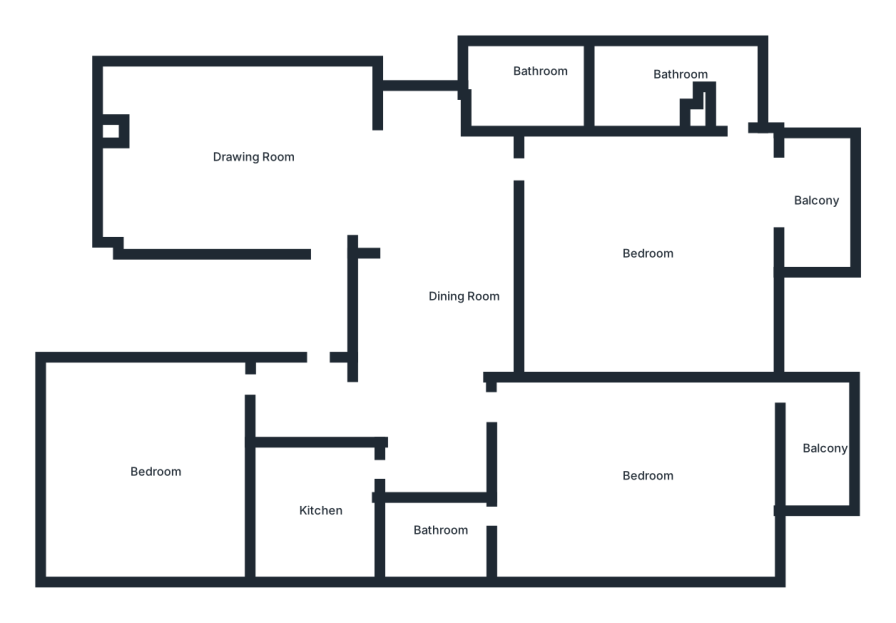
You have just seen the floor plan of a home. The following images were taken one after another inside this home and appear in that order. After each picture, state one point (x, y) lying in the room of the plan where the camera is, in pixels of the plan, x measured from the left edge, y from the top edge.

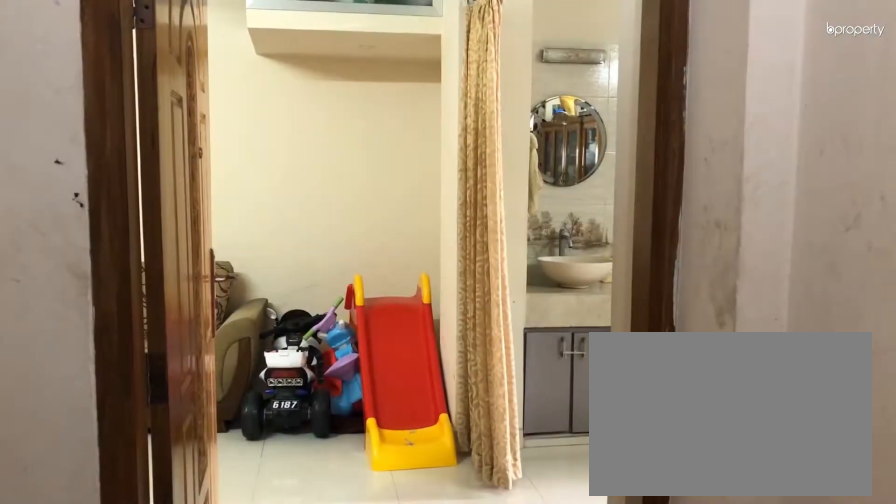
(308, 206)
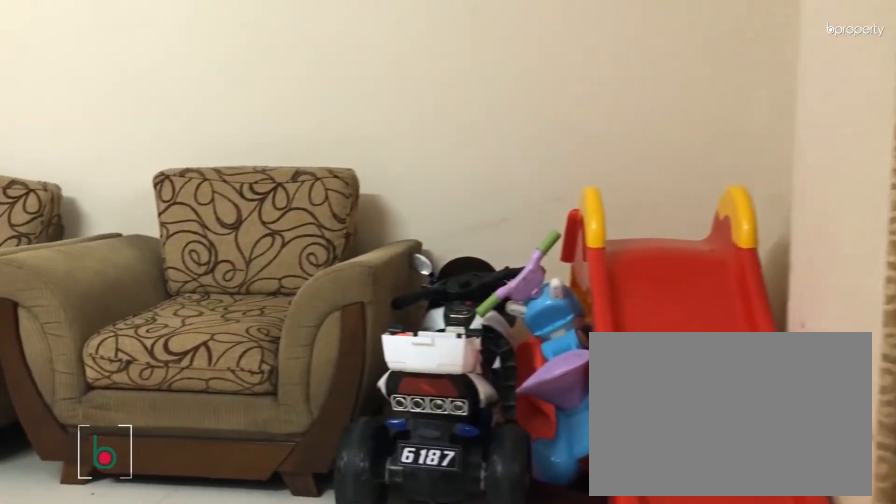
(308, 206)
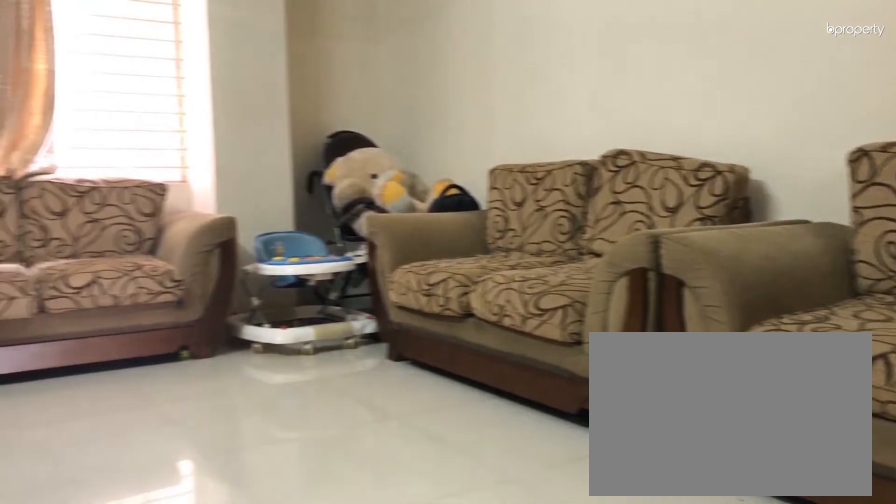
(207, 144)
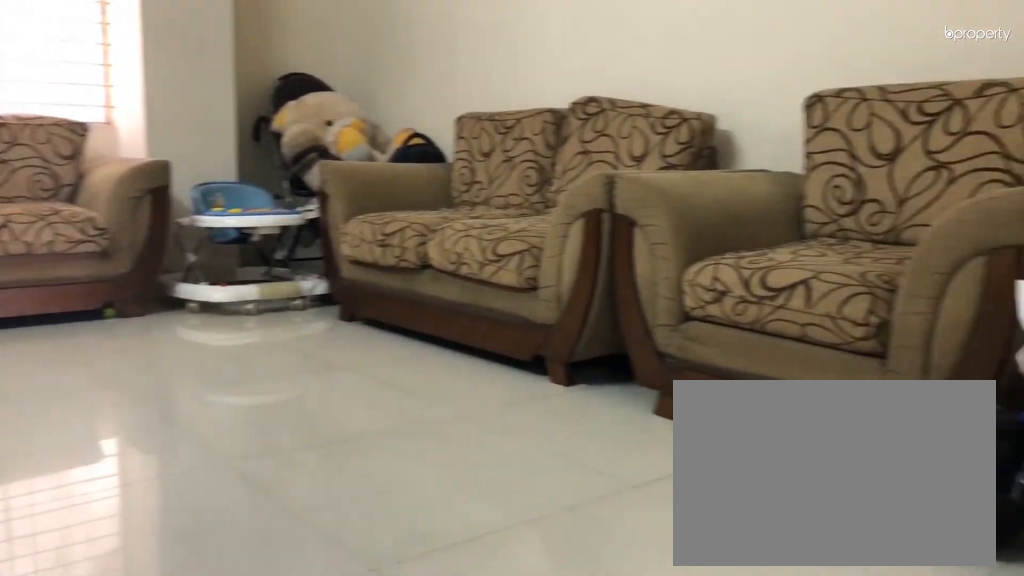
(207, 144)
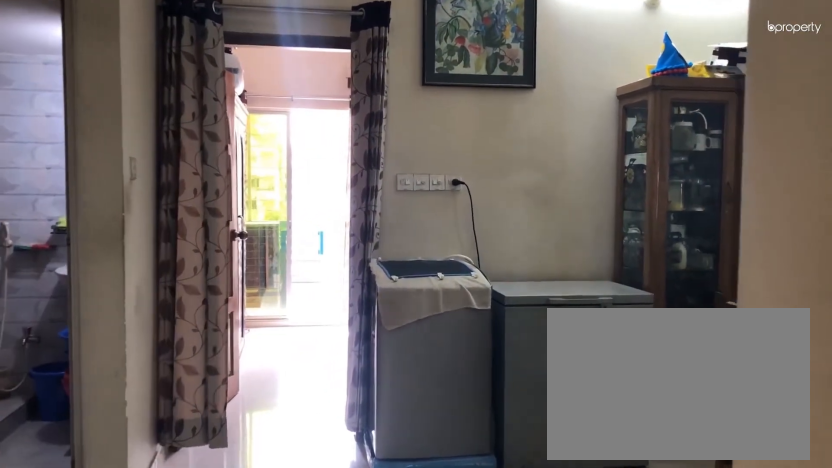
(429, 252)
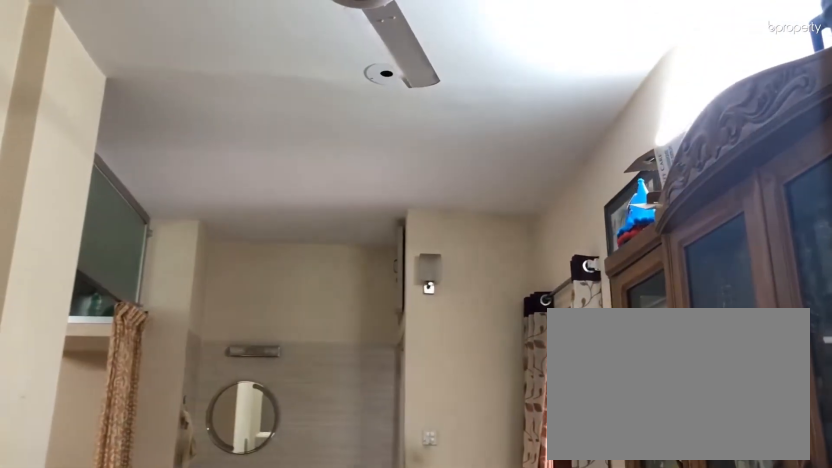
(476, 312)
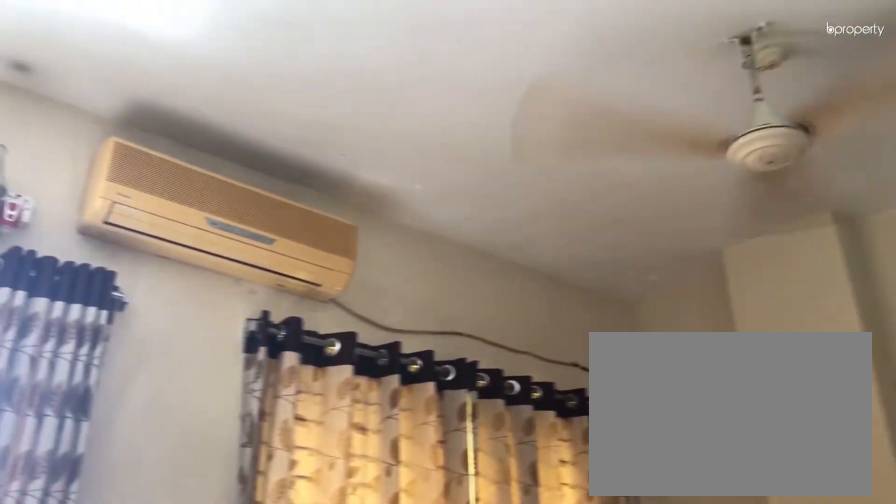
(659, 259)
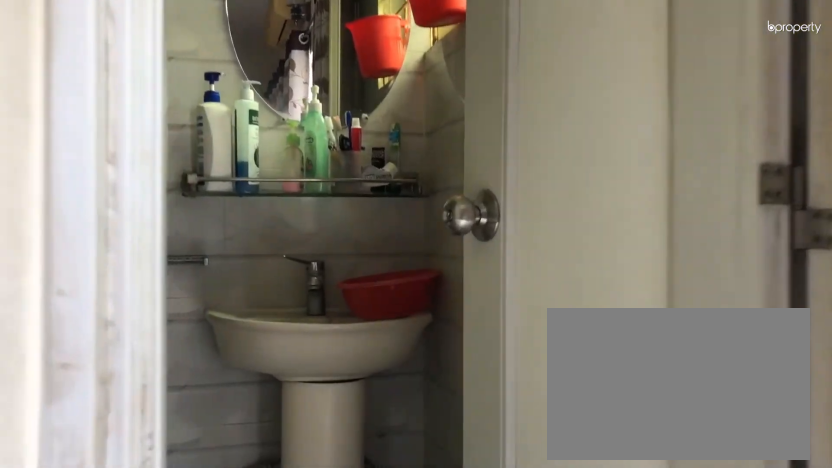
(708, 93)
